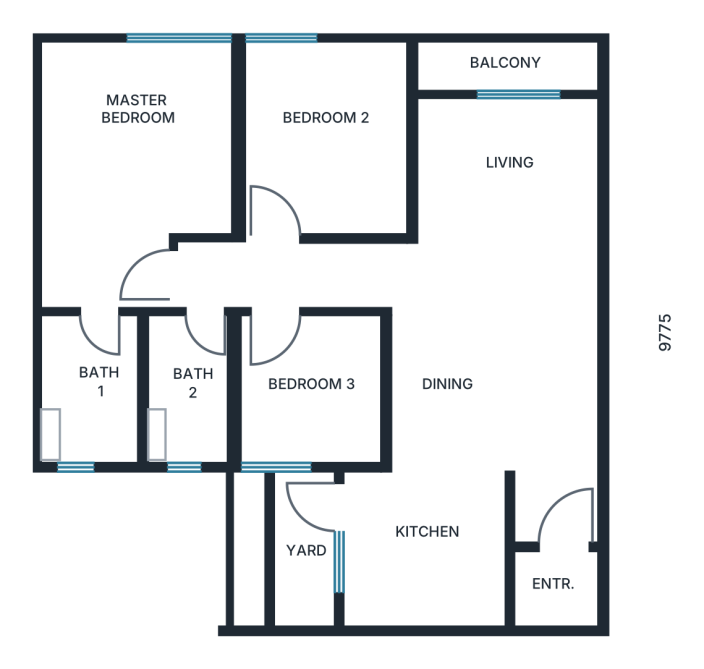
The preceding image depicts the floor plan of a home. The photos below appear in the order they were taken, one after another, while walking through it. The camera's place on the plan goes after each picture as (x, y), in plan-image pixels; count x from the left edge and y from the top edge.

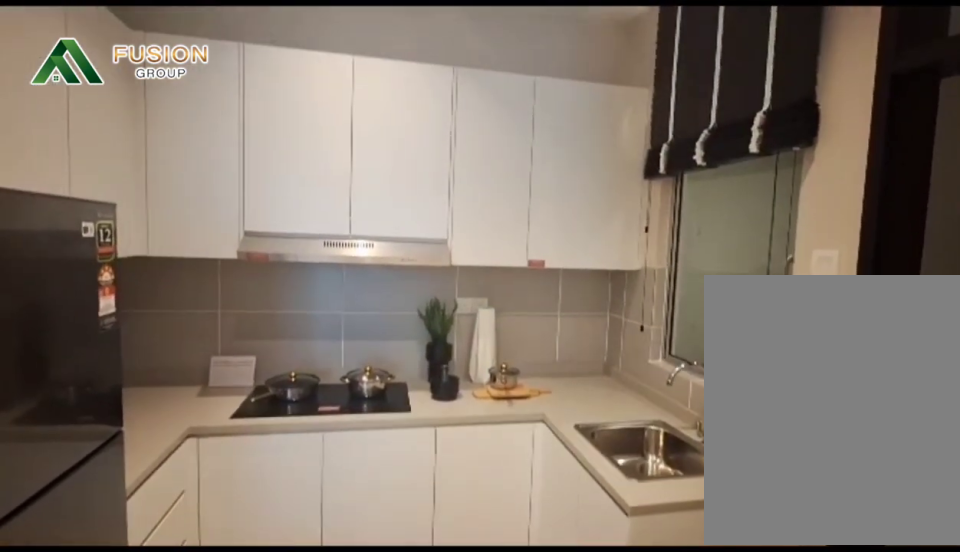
(433, 551)
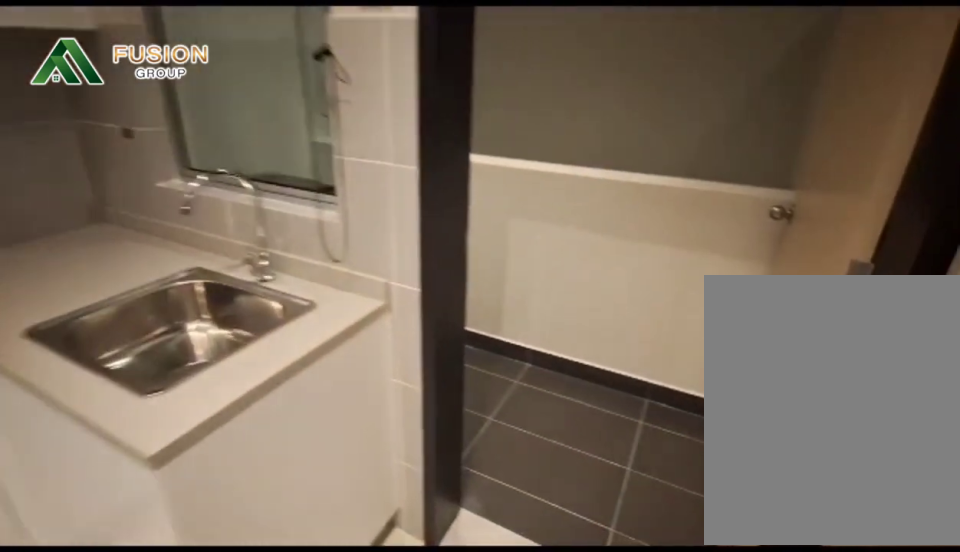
(430, 551)
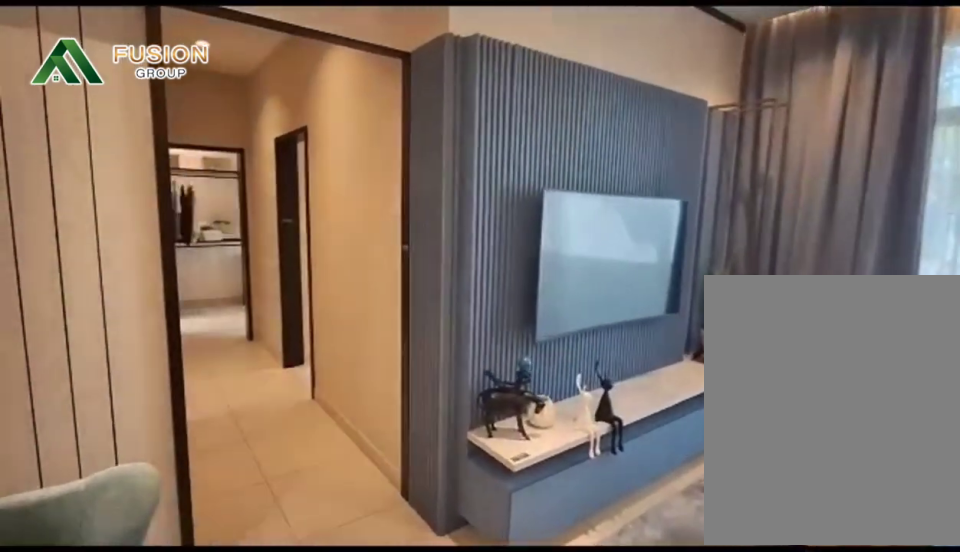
(507, 397)
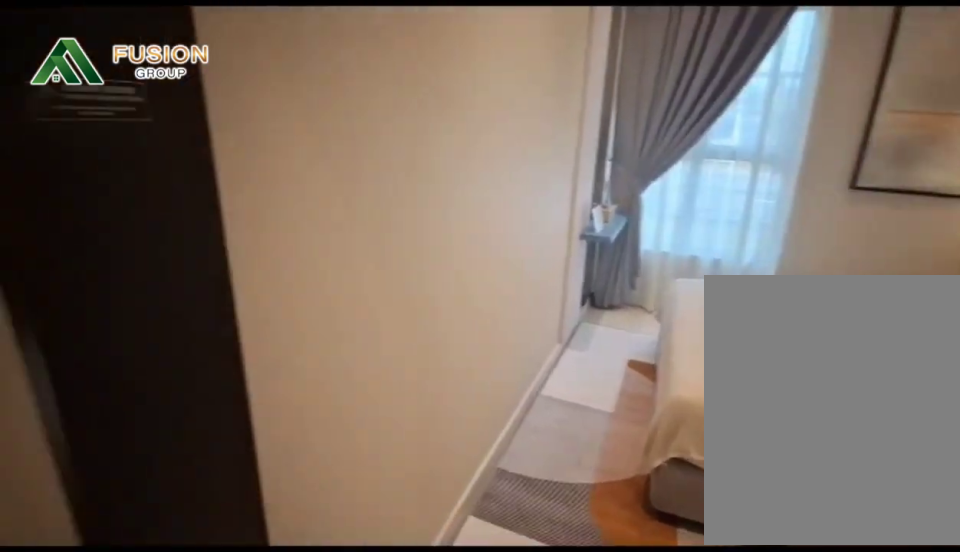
(279, 281)
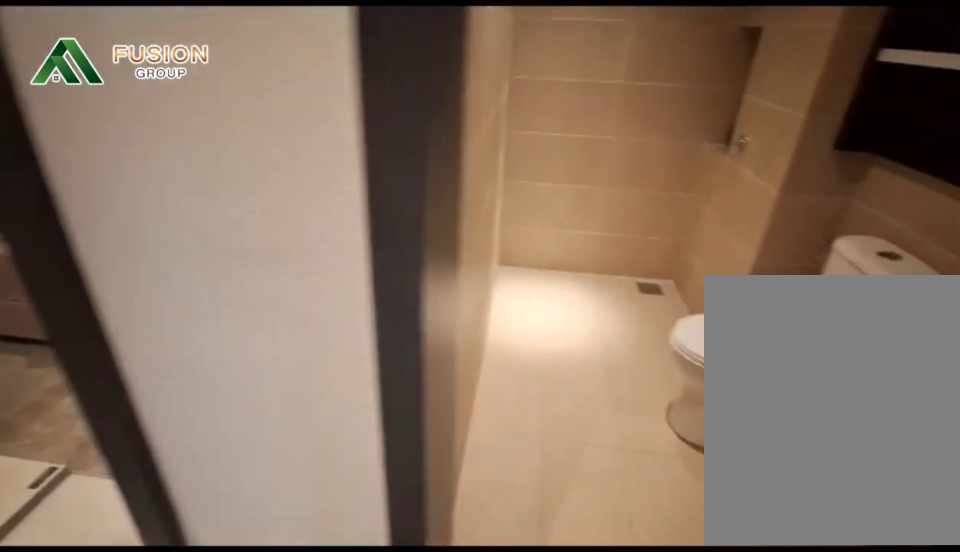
(263, 313)
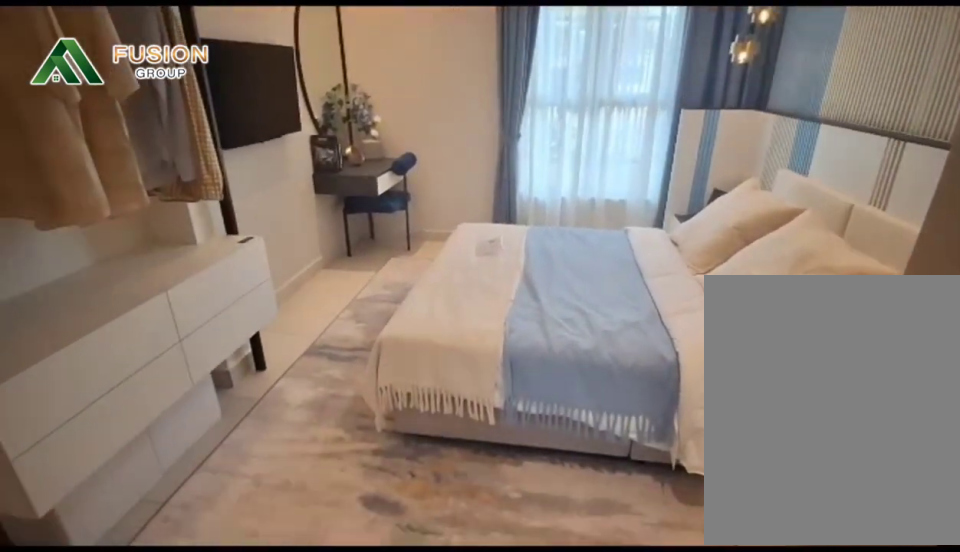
(101, 247)
